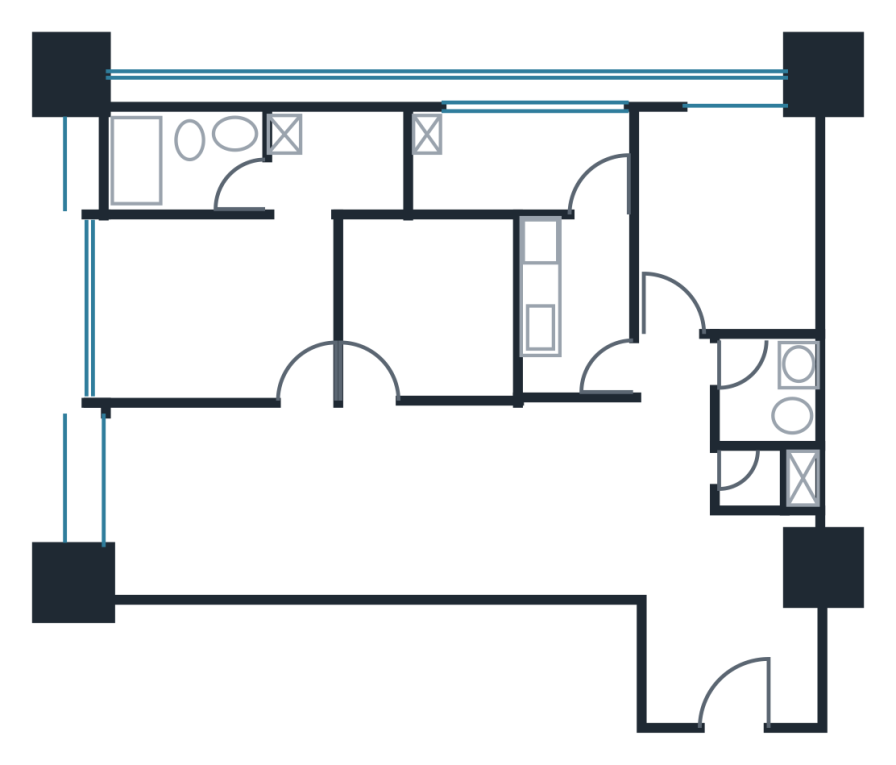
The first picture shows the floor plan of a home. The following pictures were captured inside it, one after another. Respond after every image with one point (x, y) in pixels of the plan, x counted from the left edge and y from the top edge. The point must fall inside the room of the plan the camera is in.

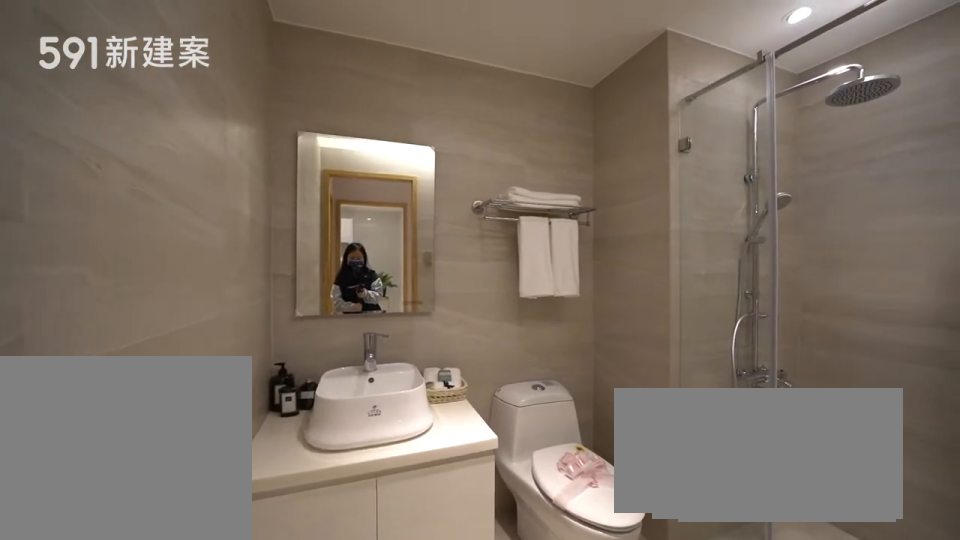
(771, 428)
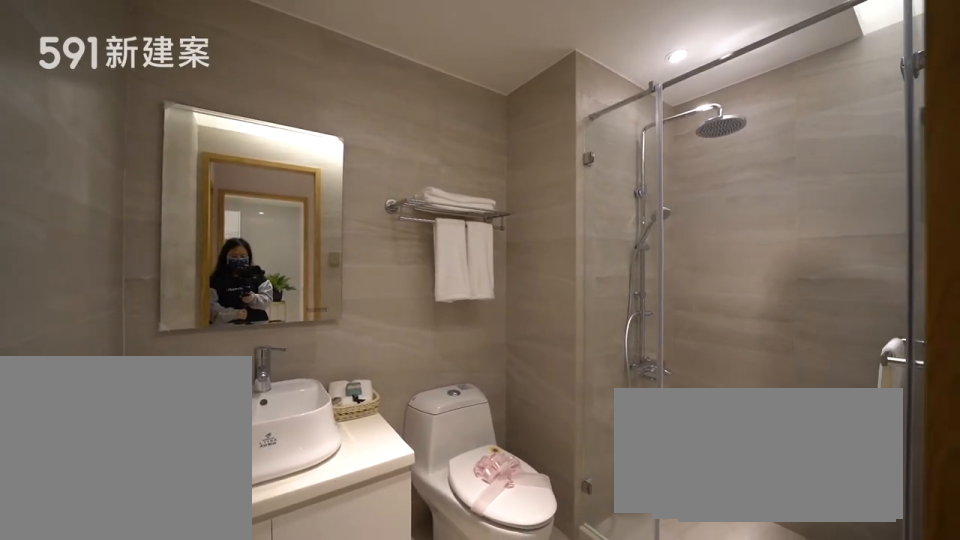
(771, 428)
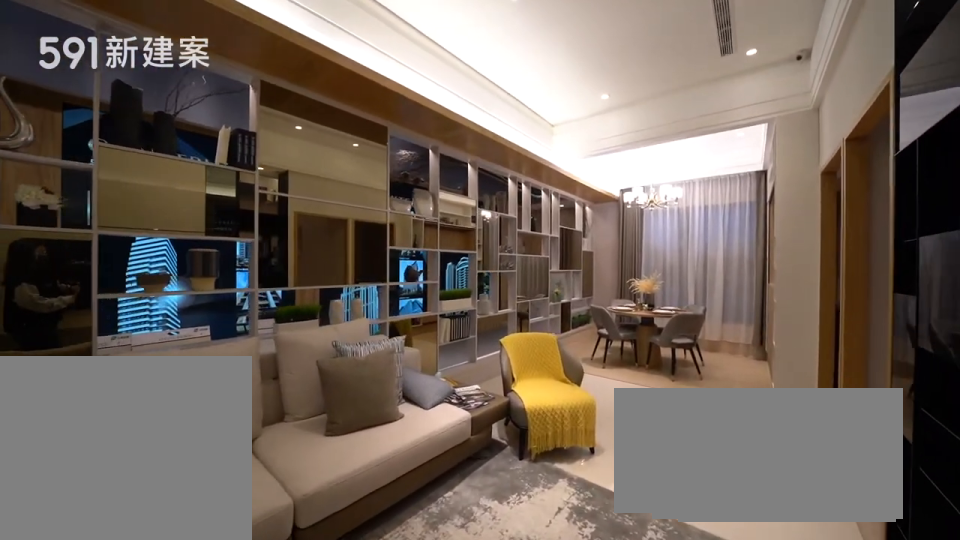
(479, 501)
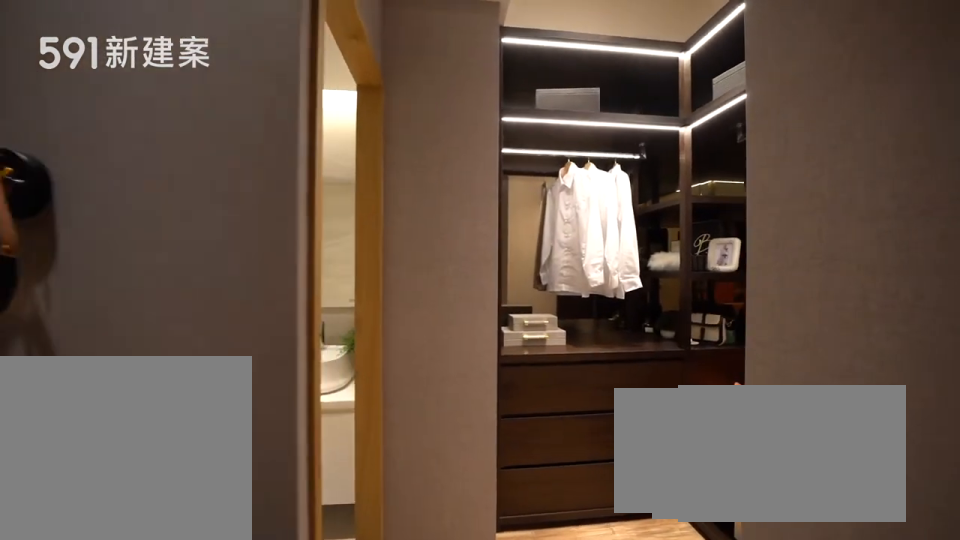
(242, 270)
